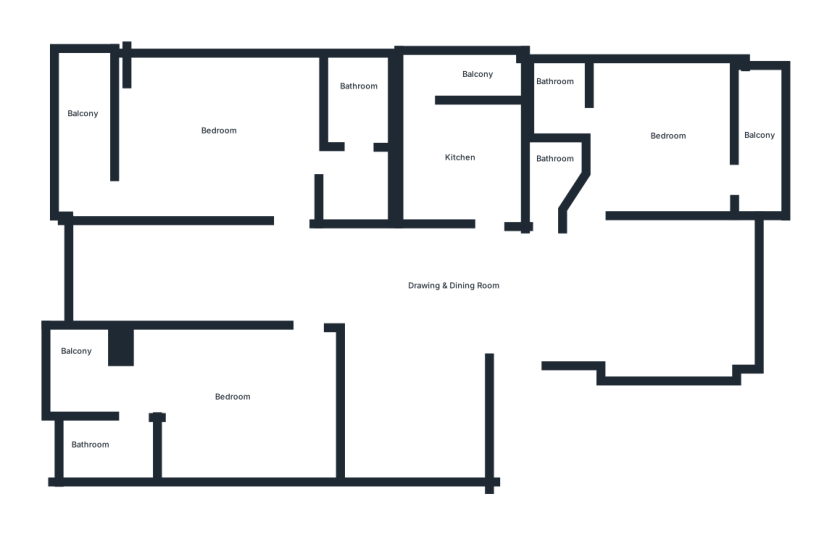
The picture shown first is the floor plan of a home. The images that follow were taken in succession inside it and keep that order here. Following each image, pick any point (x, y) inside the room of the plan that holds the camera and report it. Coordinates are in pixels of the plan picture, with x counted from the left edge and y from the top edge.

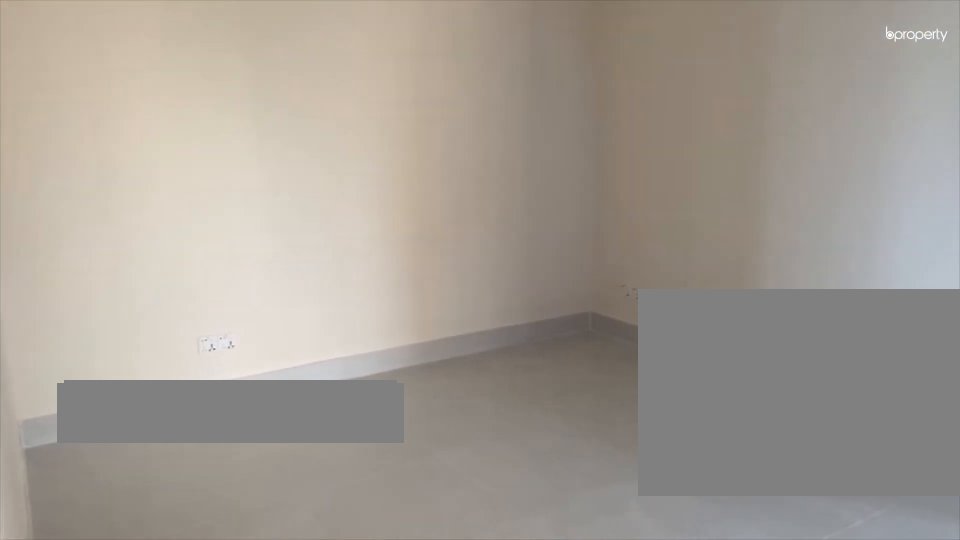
(404, 428)
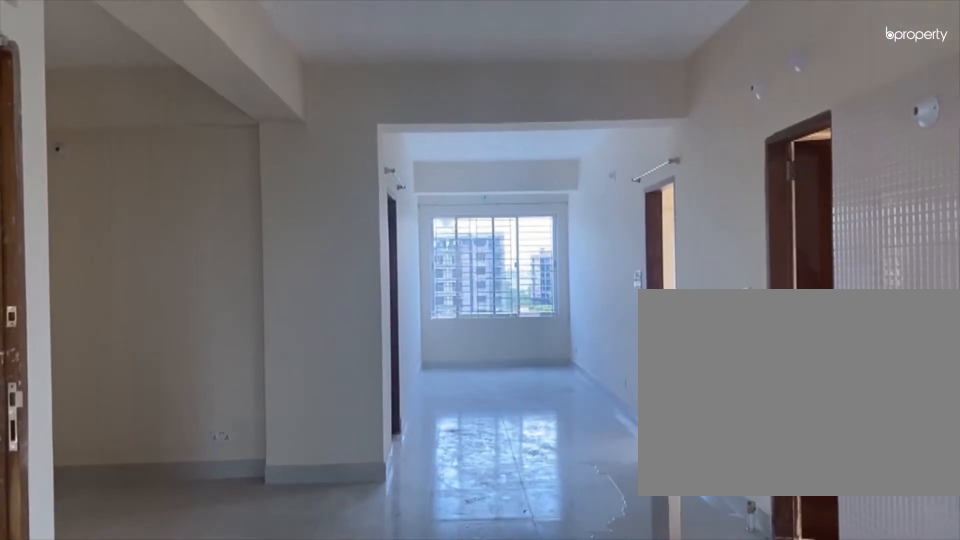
(415, 283)
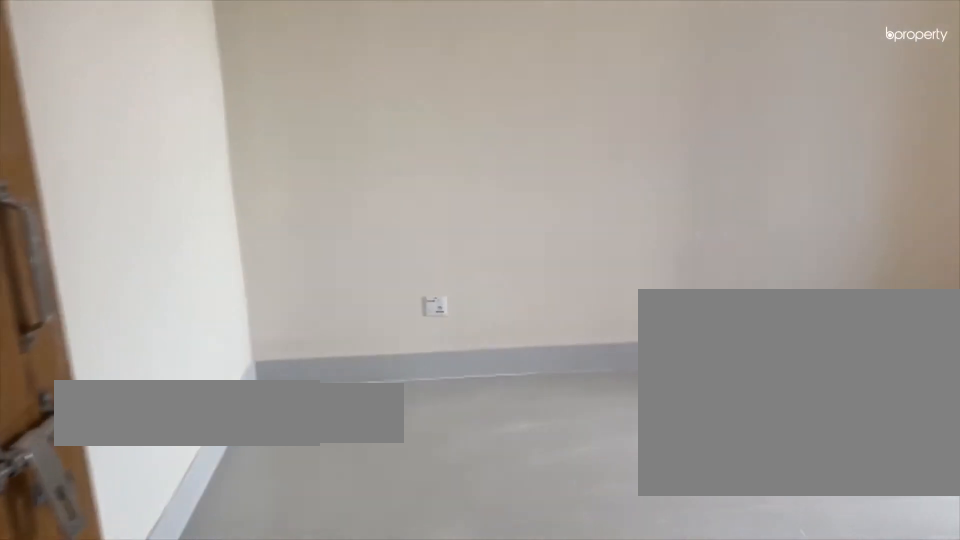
(228, 397)
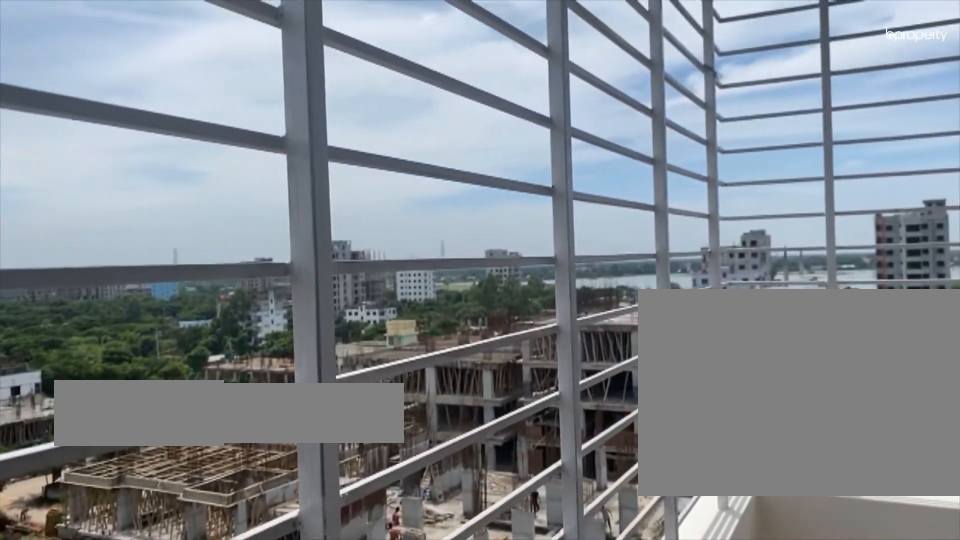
(94, 117)
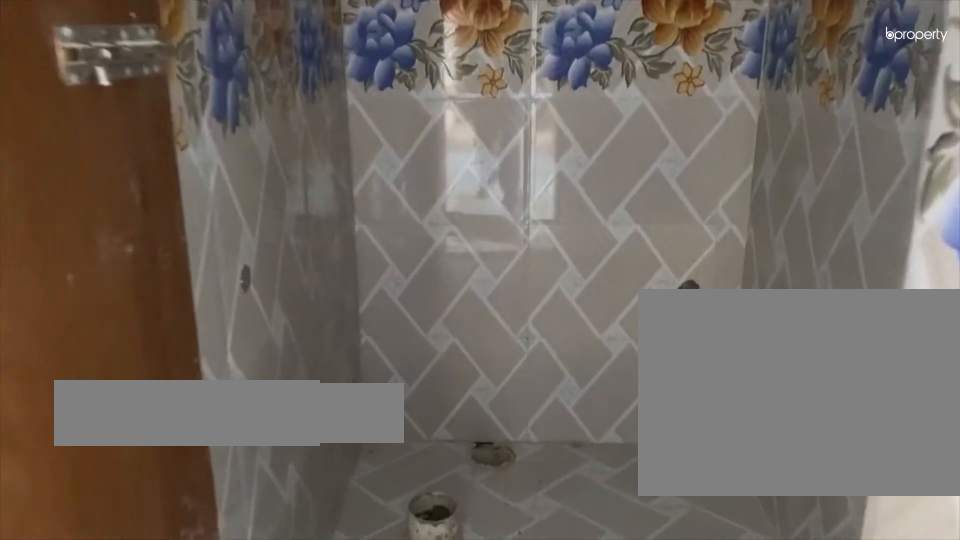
(549, 159)
